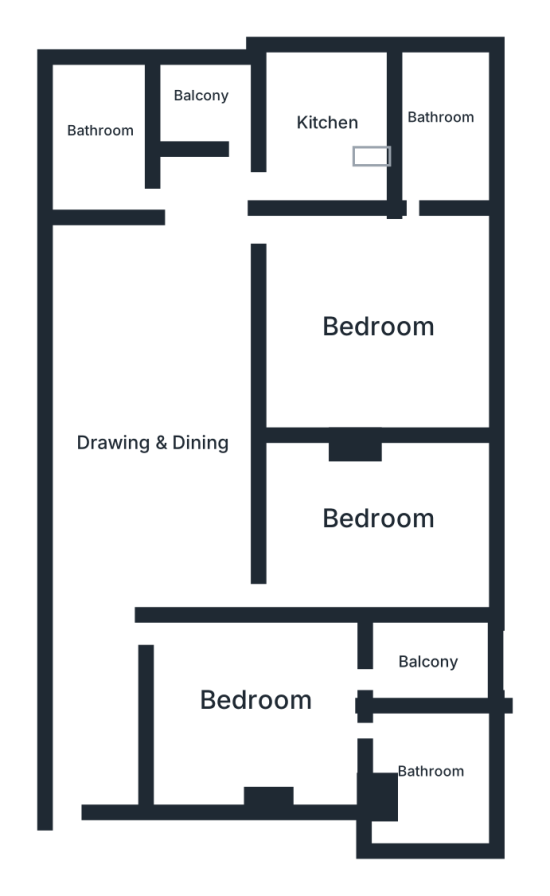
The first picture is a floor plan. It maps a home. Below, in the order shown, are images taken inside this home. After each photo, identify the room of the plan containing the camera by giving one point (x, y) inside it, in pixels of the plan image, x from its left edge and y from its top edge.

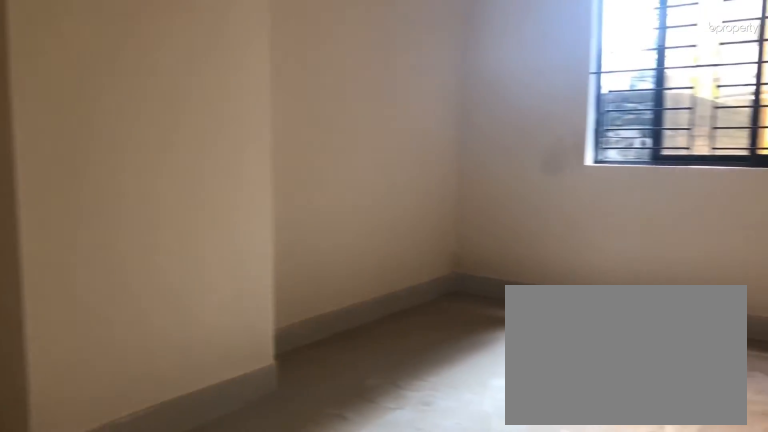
(380, 516)
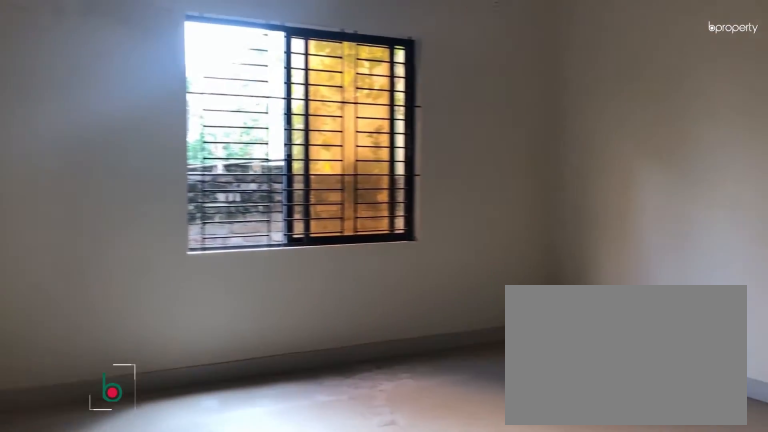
(383, 322)
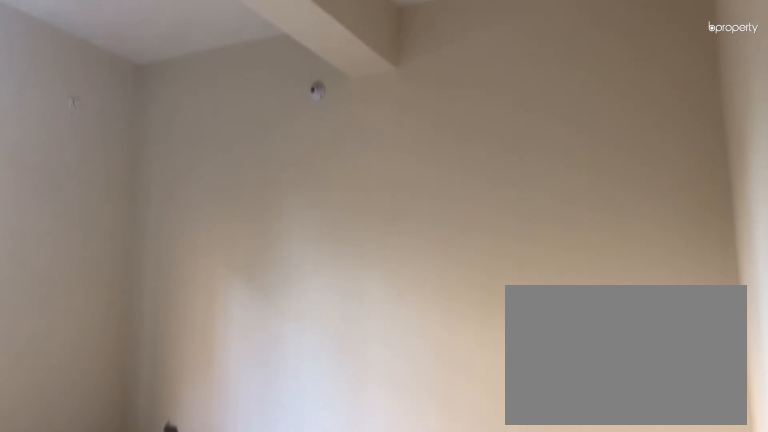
(383, 323)
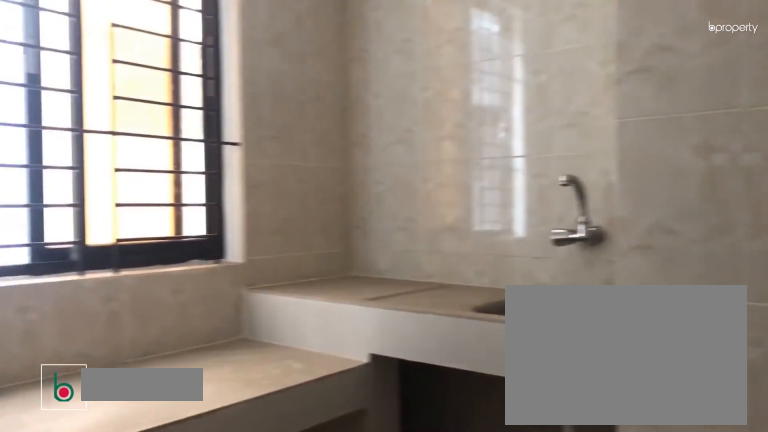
(330, 120)
